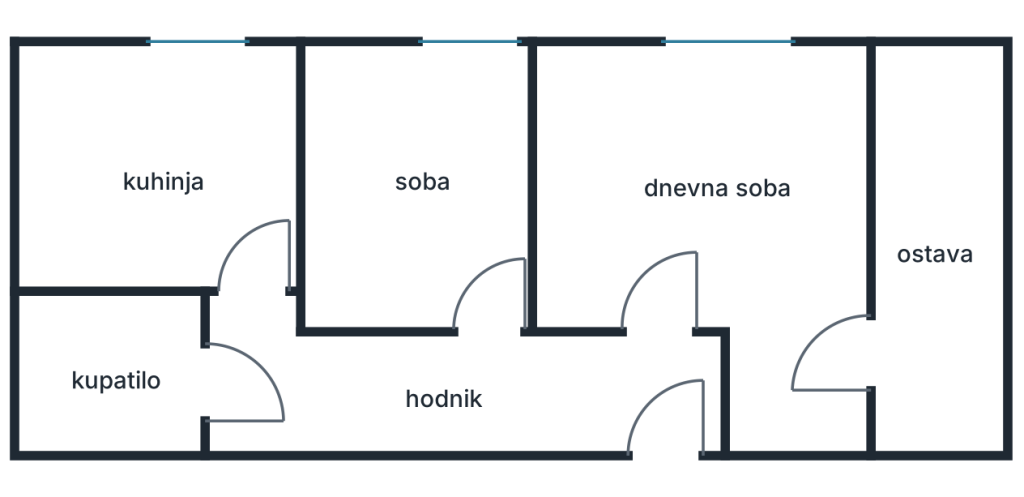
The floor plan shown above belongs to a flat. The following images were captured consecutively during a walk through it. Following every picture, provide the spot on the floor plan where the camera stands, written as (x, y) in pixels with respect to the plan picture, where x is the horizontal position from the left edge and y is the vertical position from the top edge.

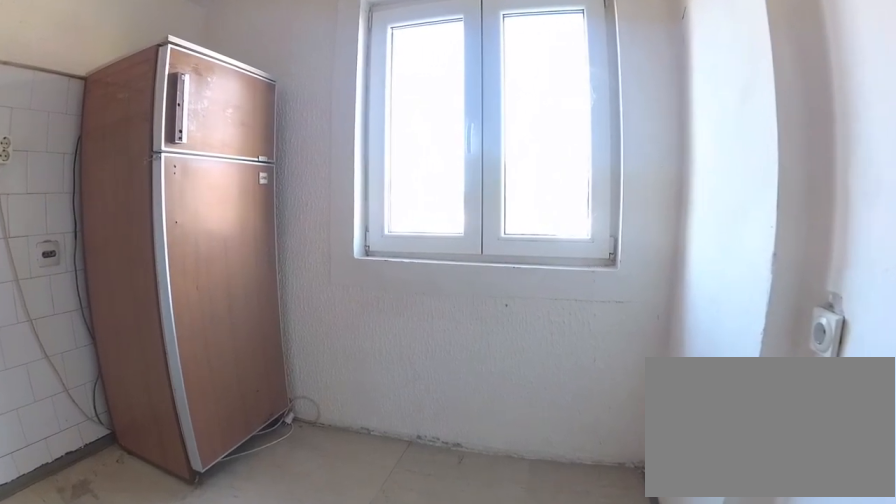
(258, 184)
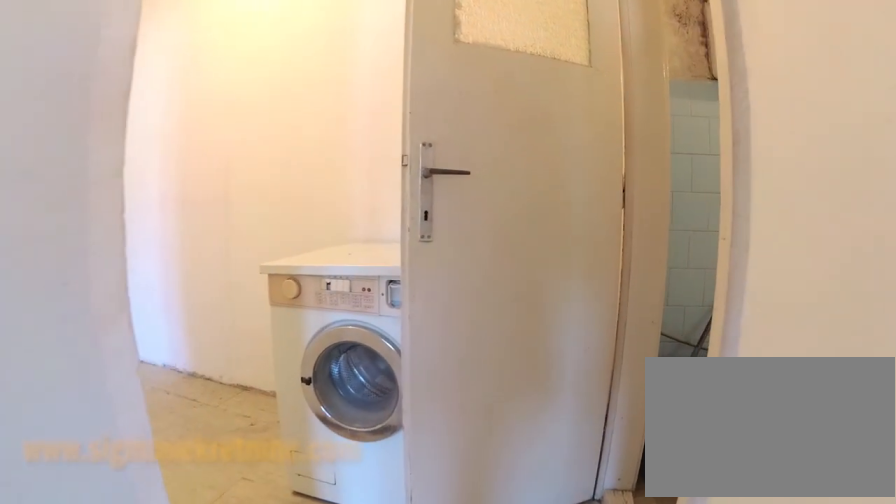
(245, 278)
